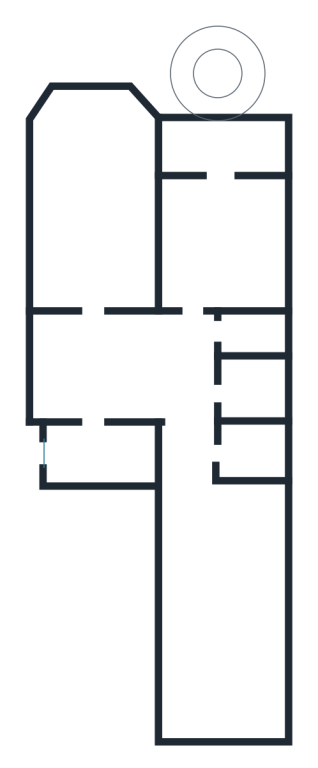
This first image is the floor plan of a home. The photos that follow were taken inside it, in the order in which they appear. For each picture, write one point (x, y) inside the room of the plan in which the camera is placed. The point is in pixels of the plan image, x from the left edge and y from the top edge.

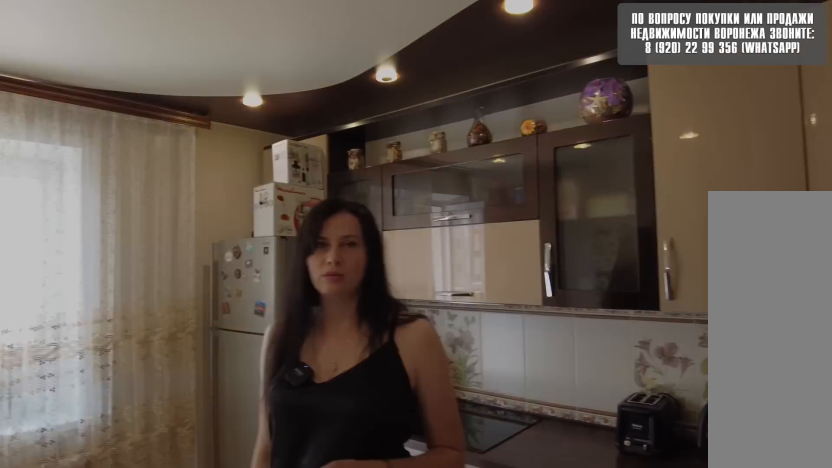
(226, 270)
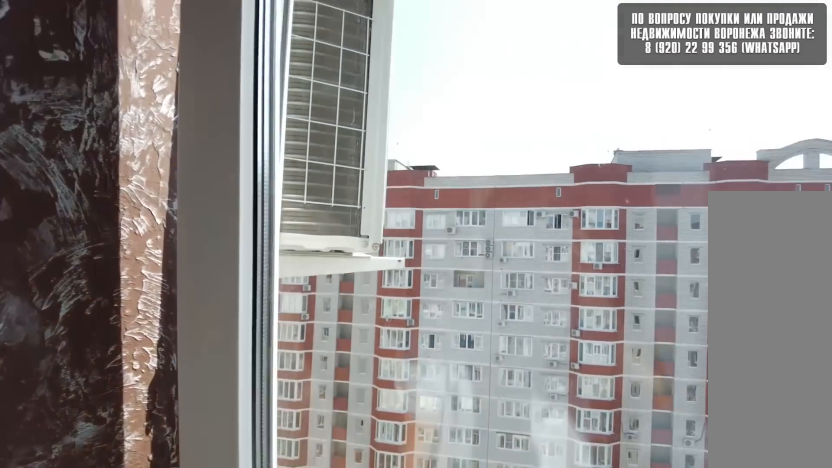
(217, 157)
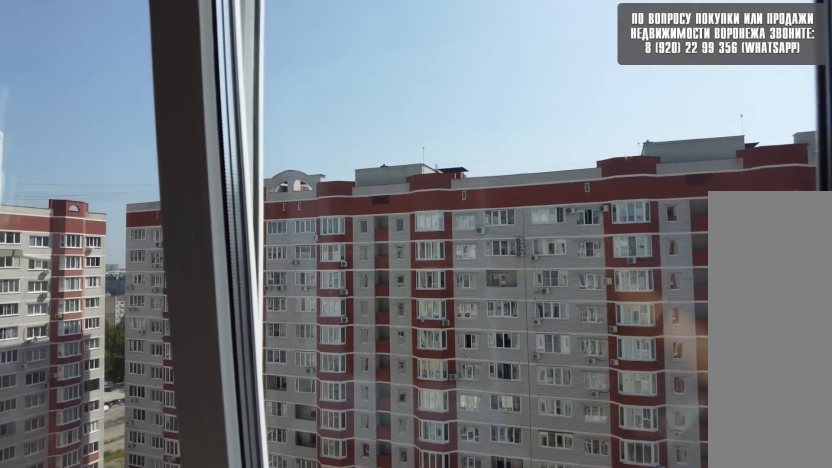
(217, 157)
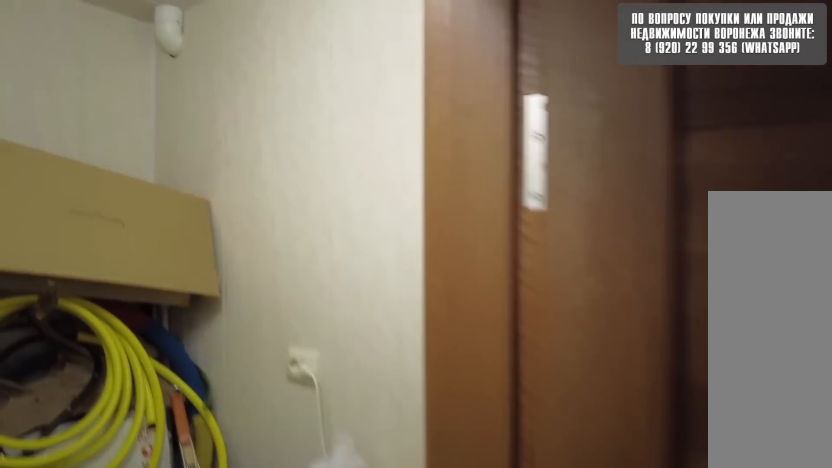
(190, 386)
